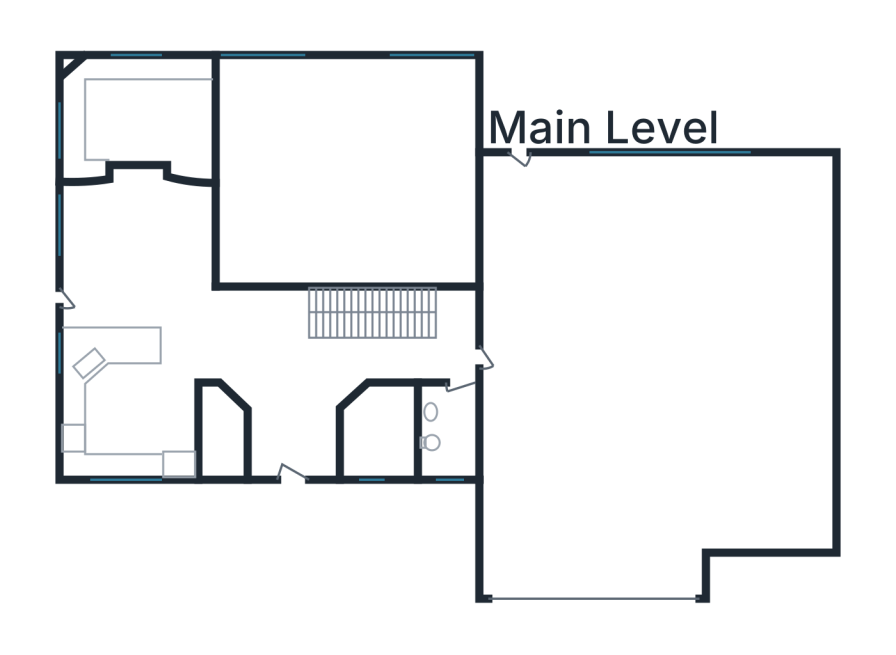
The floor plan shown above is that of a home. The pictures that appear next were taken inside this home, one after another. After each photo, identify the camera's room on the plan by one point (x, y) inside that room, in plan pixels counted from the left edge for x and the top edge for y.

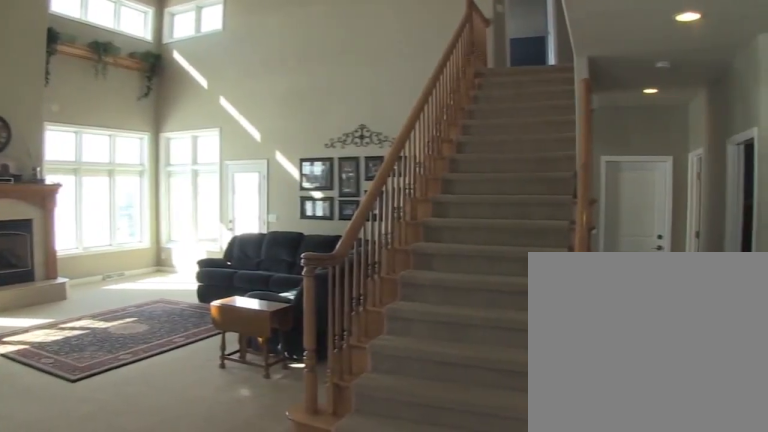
(348, 174)
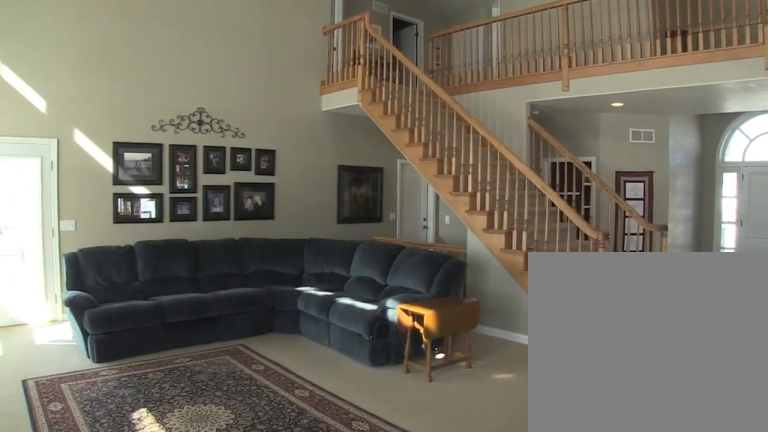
(347, 175)
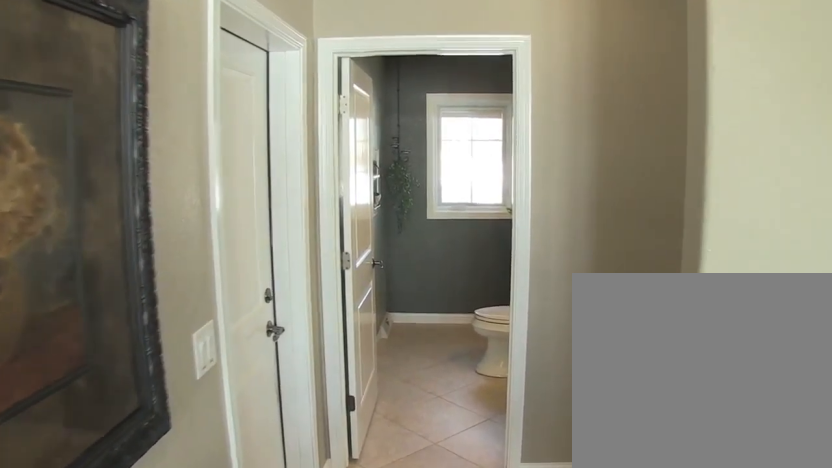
(433, 345)
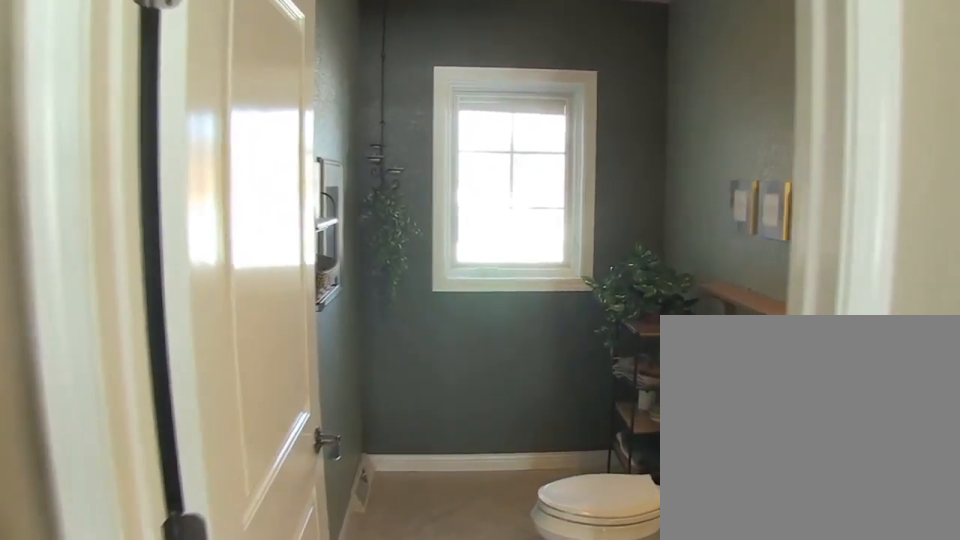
(449, 432)
